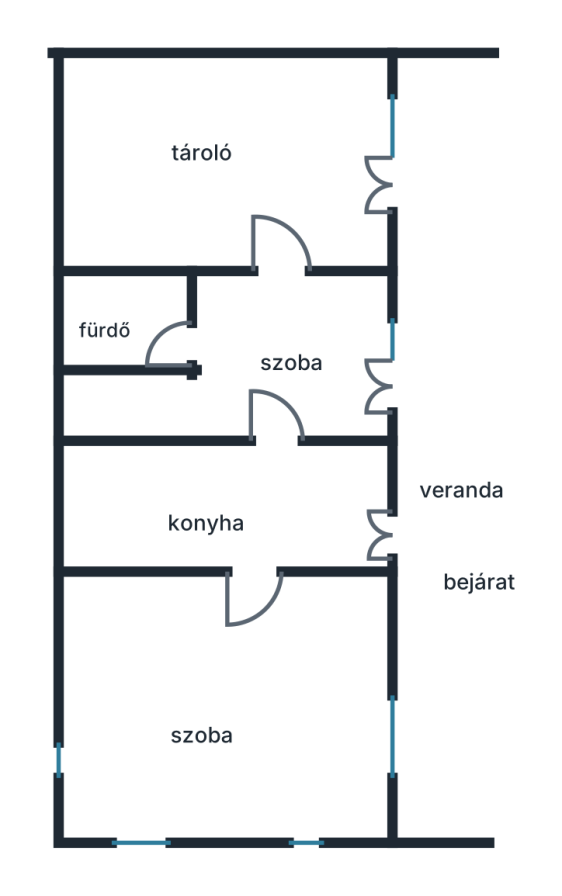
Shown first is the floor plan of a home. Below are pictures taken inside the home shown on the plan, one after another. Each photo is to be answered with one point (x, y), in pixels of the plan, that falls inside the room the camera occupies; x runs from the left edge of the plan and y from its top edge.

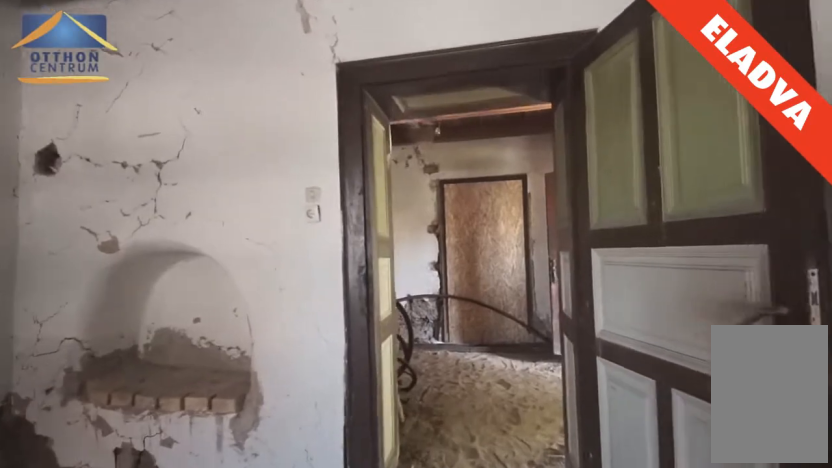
(248, 705)
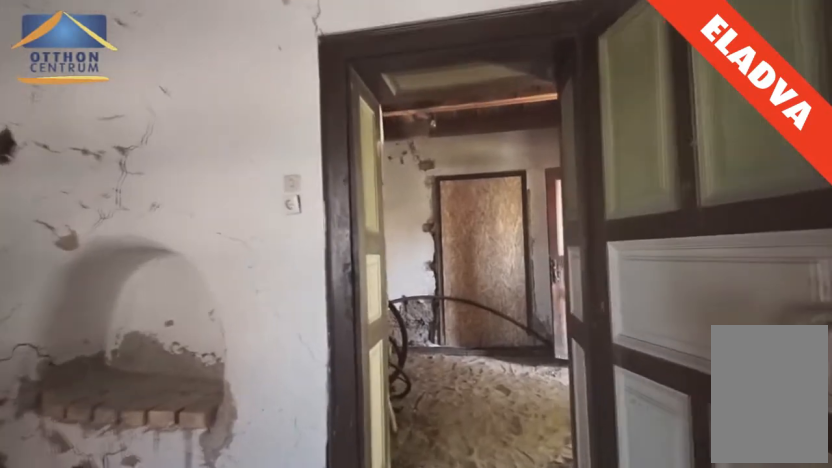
(243, 689)
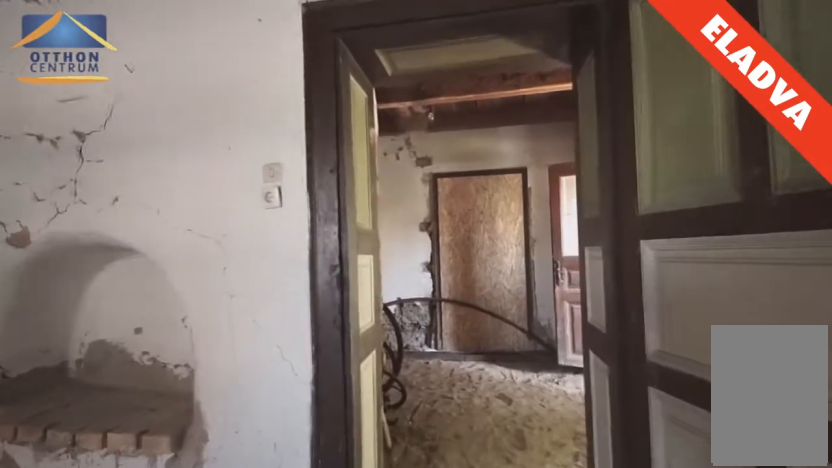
(243, 673)
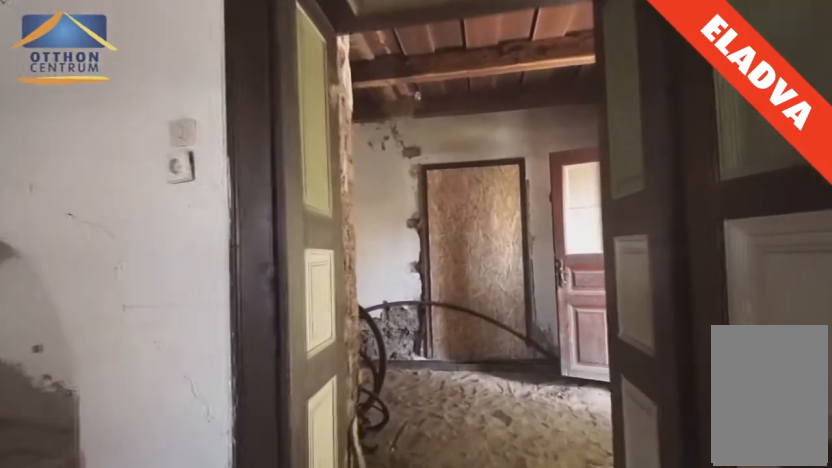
(243, 643)
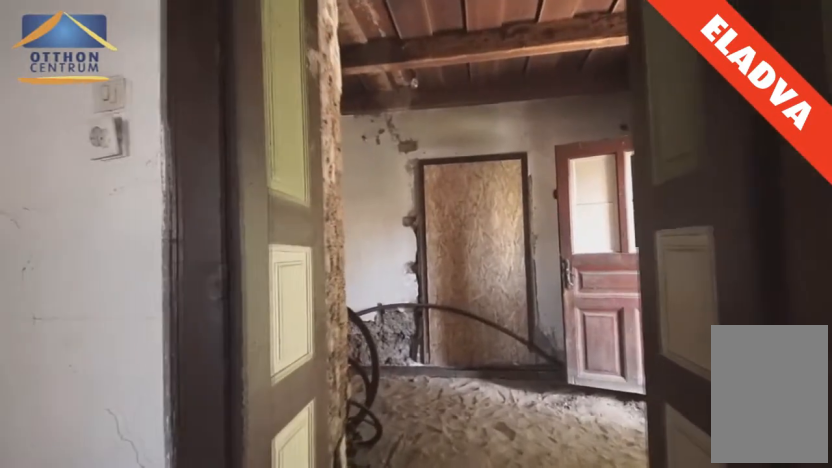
(241, 626)
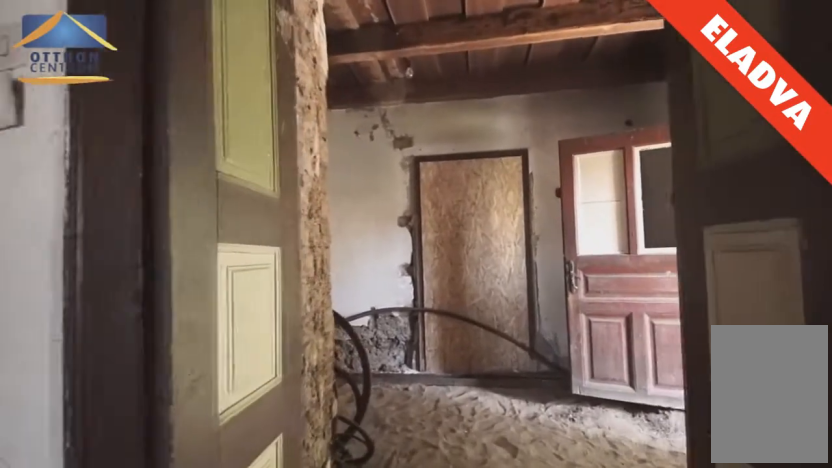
(241, 613)
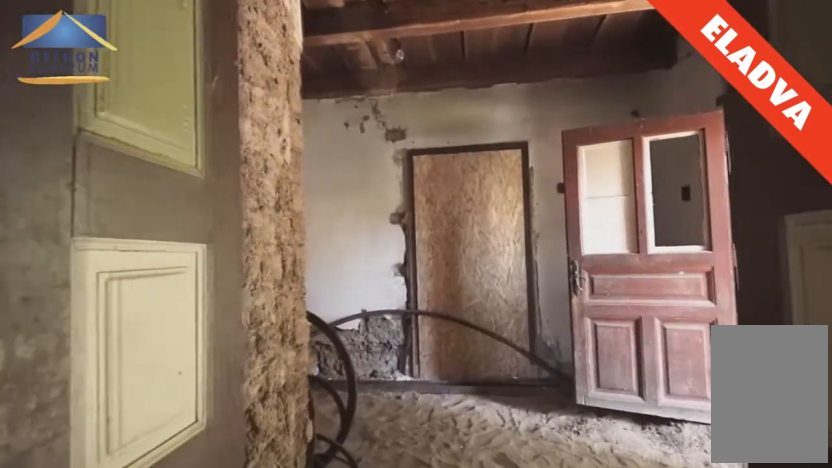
(242, 597)
